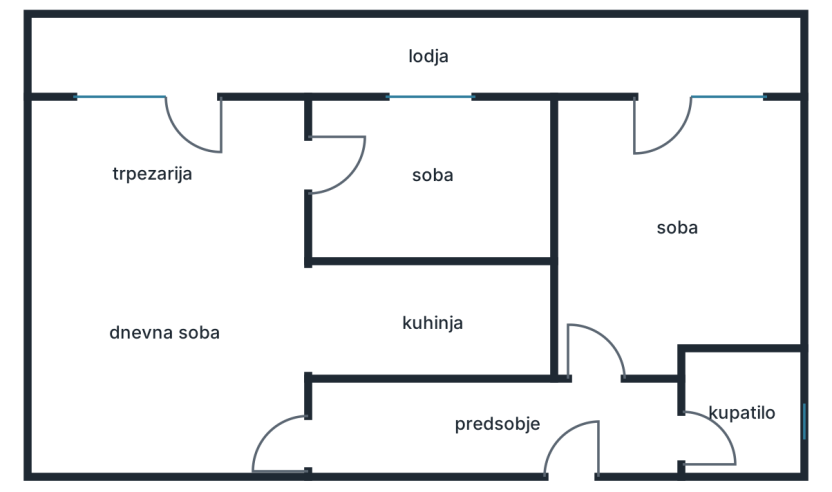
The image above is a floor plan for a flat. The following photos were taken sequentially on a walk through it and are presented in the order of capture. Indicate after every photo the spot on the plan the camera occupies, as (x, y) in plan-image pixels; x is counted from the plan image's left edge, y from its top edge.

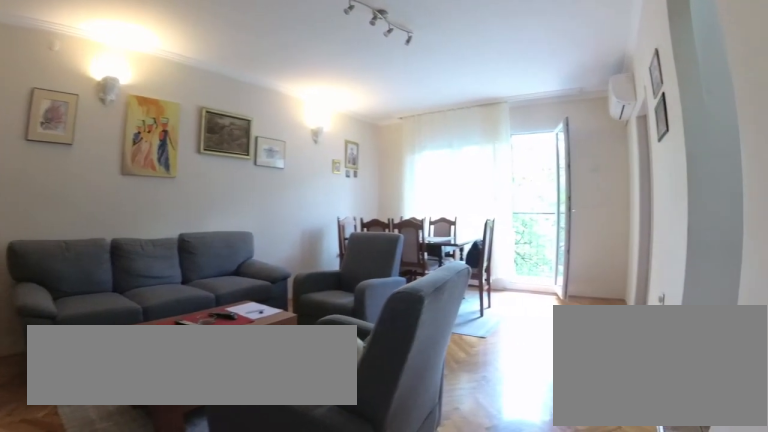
(278, 441)
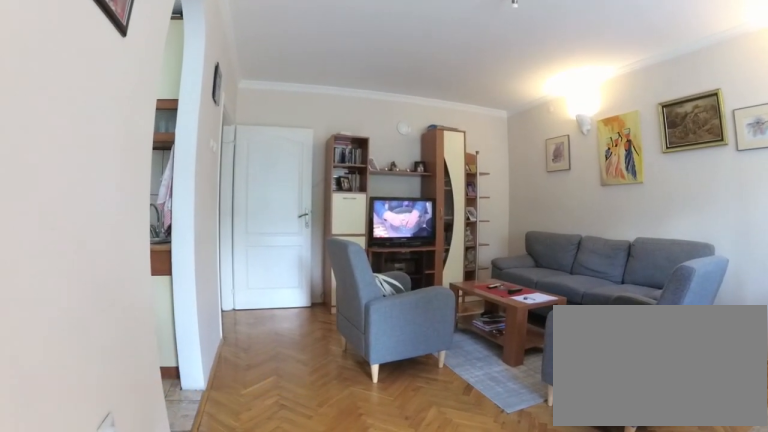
(275, 166)
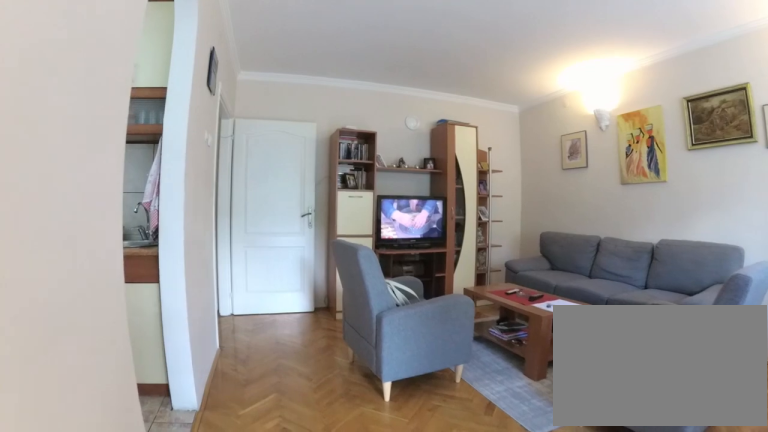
(275, 181)
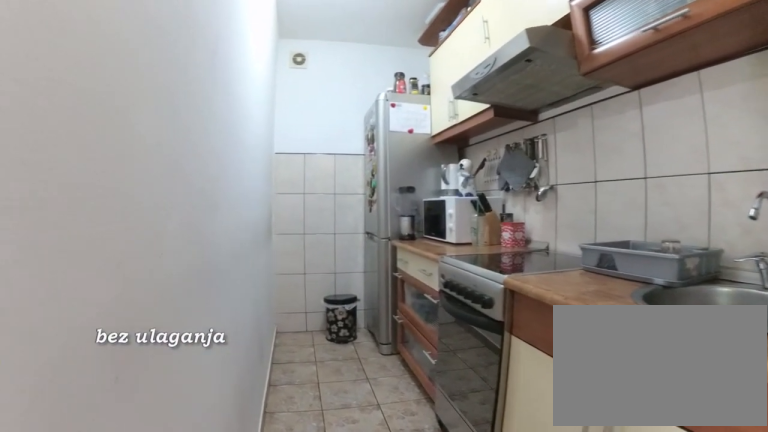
(284, 310)
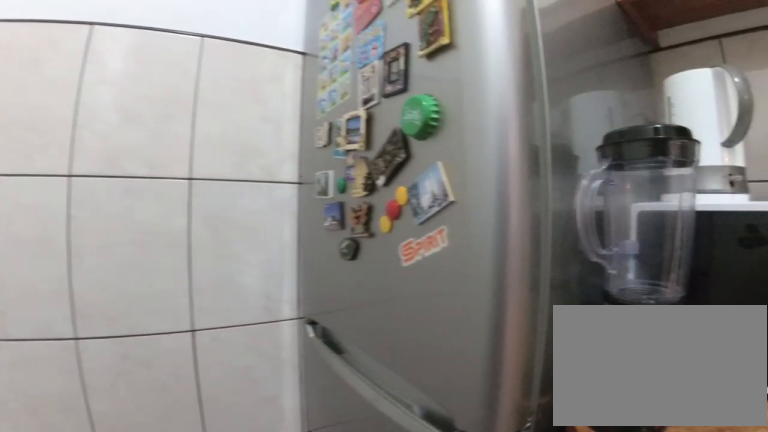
(502, 309)
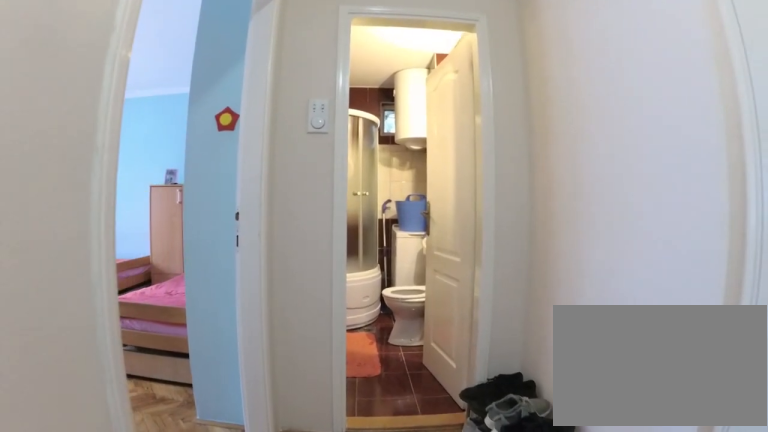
(541, 425)
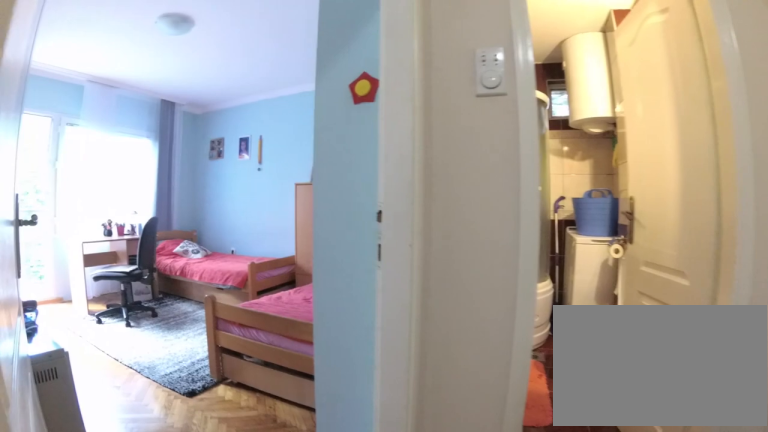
(561, 431)
